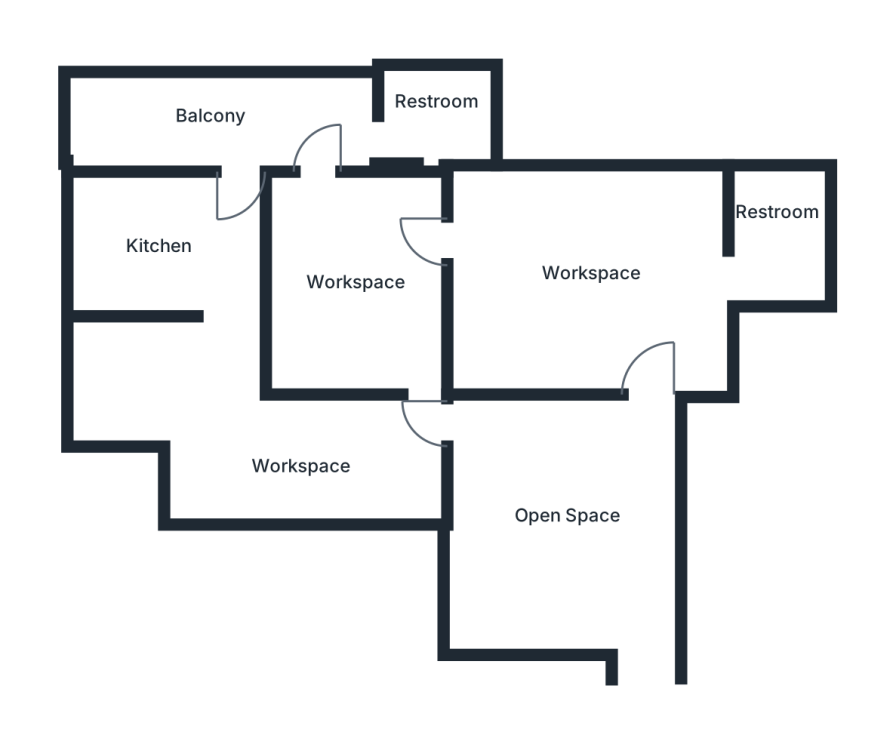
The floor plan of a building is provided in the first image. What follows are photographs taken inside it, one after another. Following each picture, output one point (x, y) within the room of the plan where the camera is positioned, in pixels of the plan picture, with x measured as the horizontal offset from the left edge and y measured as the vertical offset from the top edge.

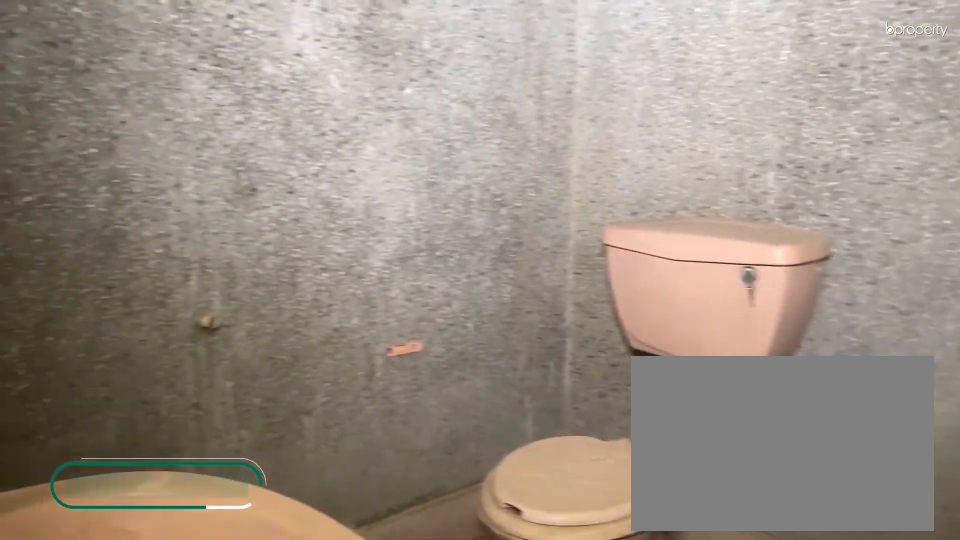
(774, 231)
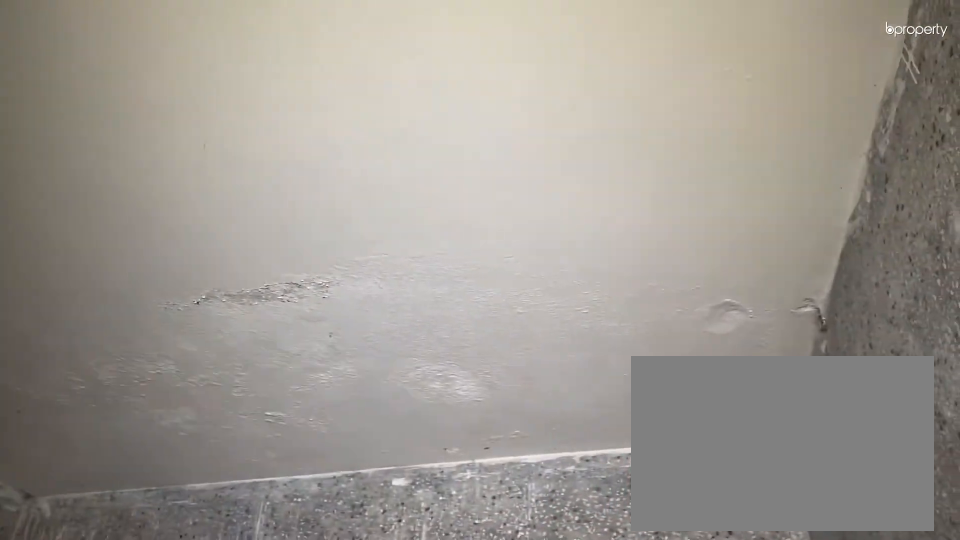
(774, 231)
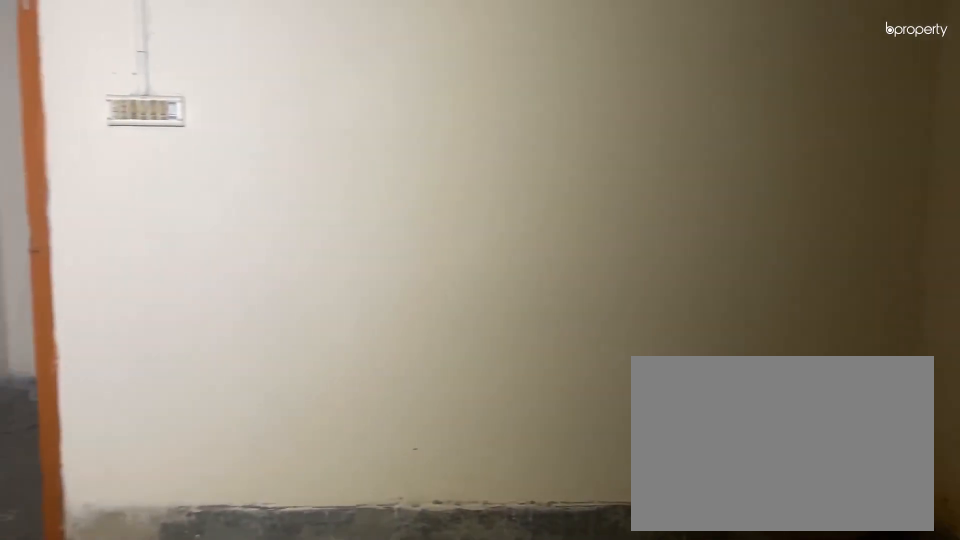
(347, 277)
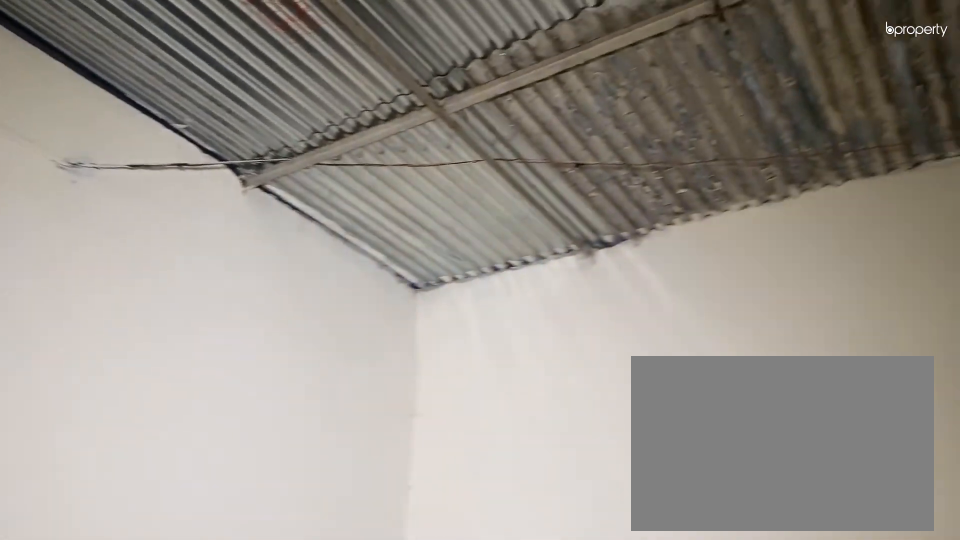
(348, 278)
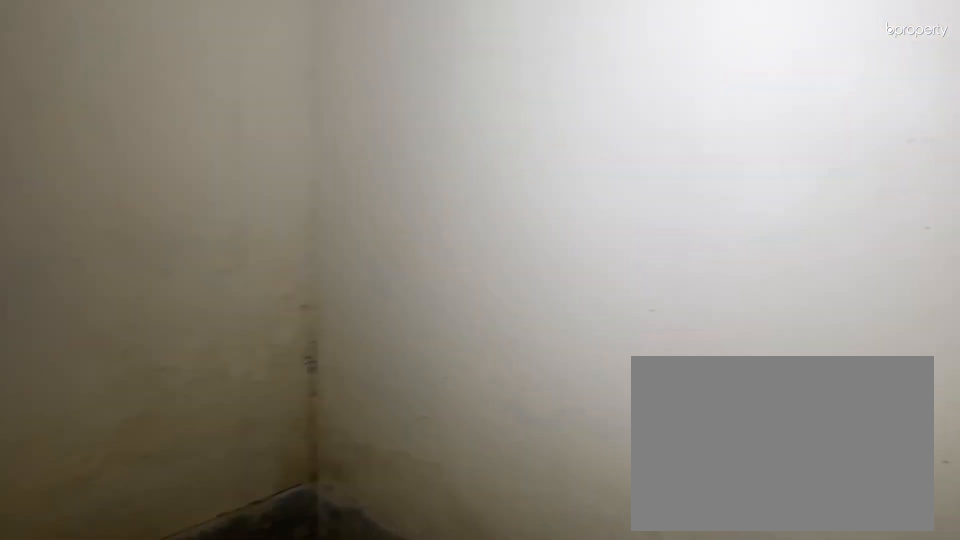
(141, 379)
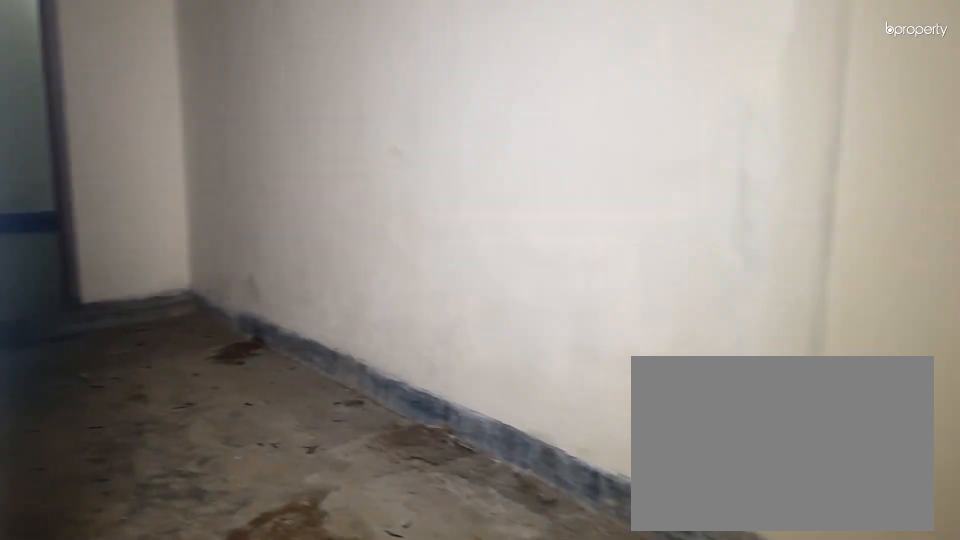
(337, 467)
